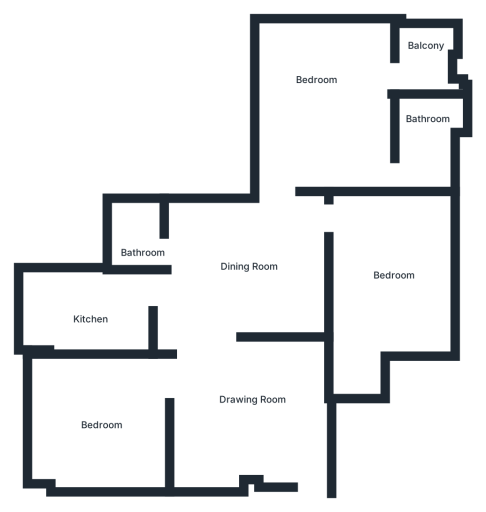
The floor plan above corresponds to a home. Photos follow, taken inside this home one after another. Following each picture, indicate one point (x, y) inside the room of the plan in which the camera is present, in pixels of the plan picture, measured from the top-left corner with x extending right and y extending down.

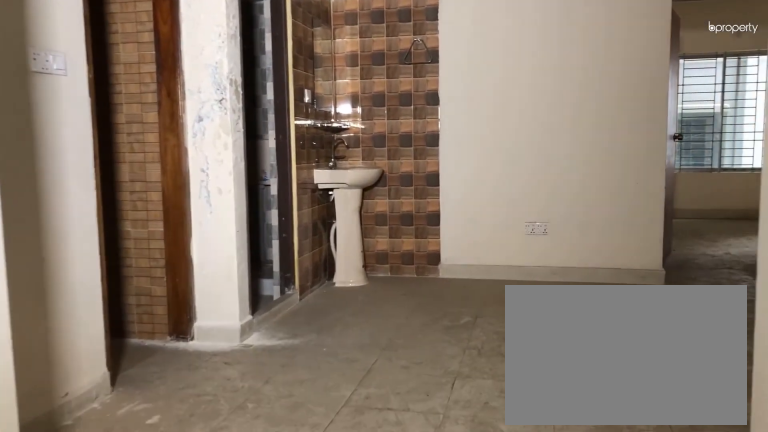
(251, 270)
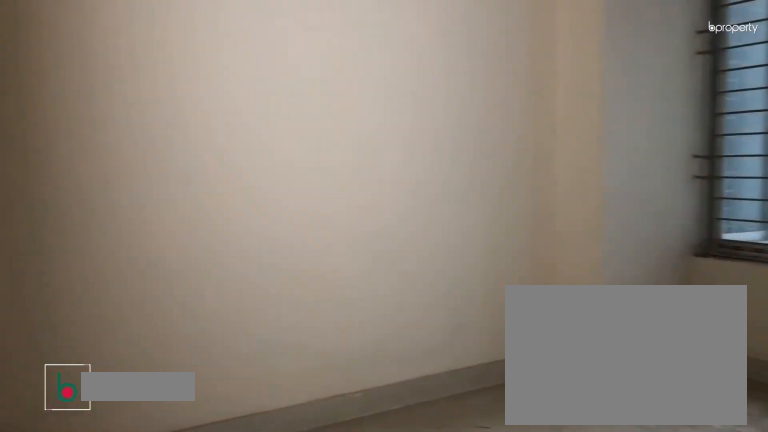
(100, 420)
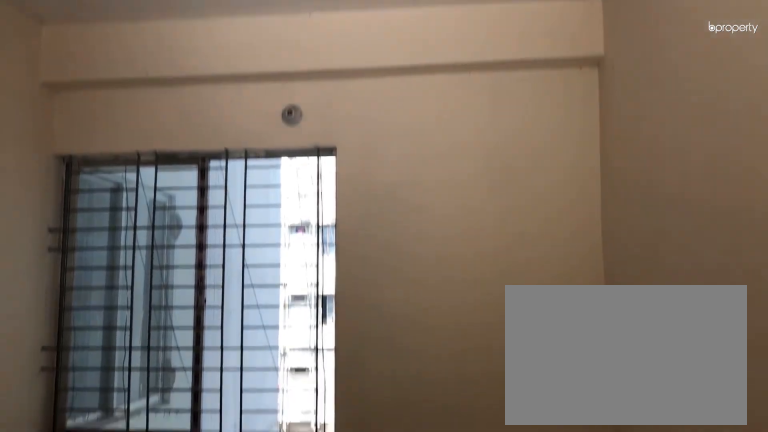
(107, 410)
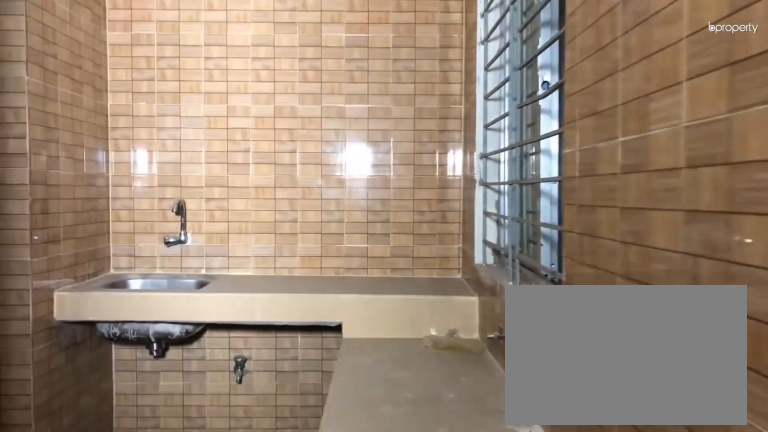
(89, 314)
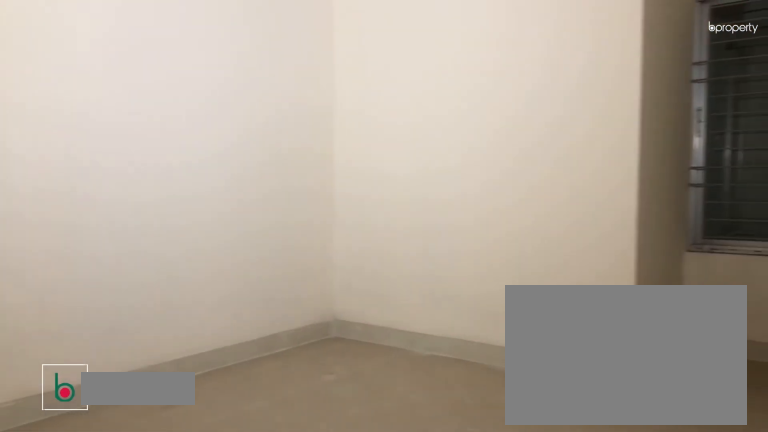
(389, 272)
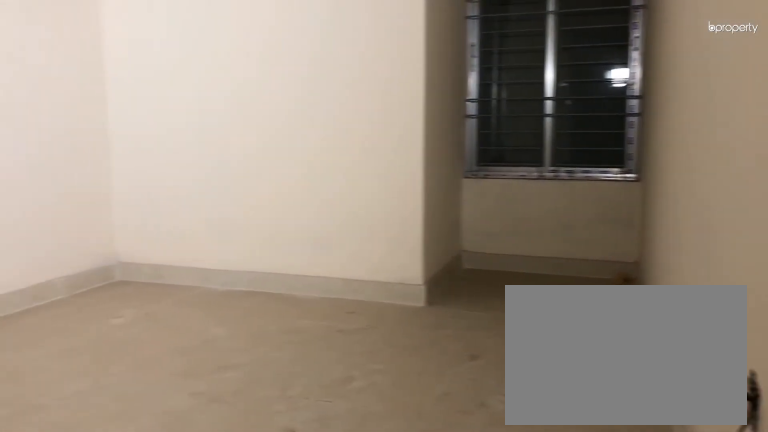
(389, 272)
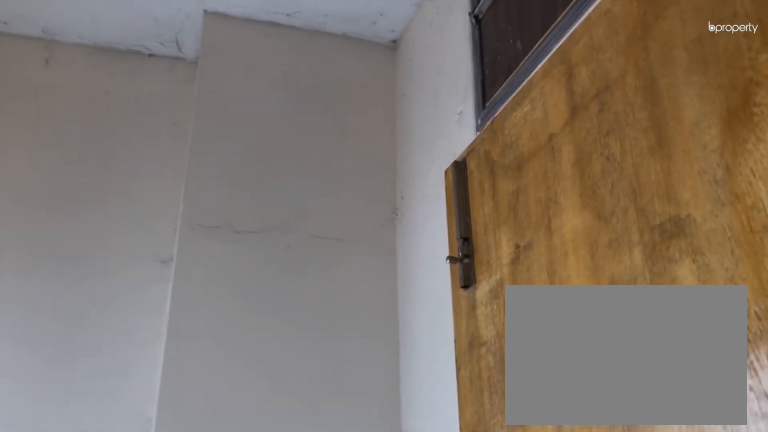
(417, 65)
